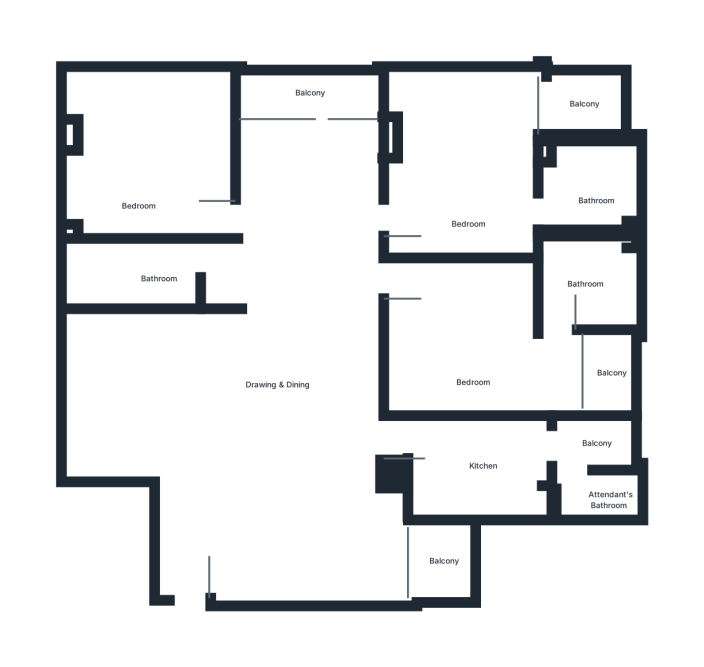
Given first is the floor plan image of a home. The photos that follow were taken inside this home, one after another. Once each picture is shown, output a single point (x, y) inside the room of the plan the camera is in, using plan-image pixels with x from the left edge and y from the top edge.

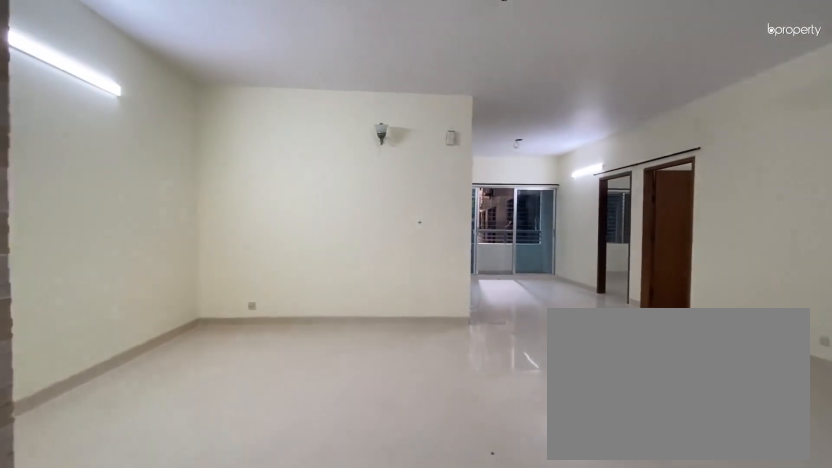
(183, 459)
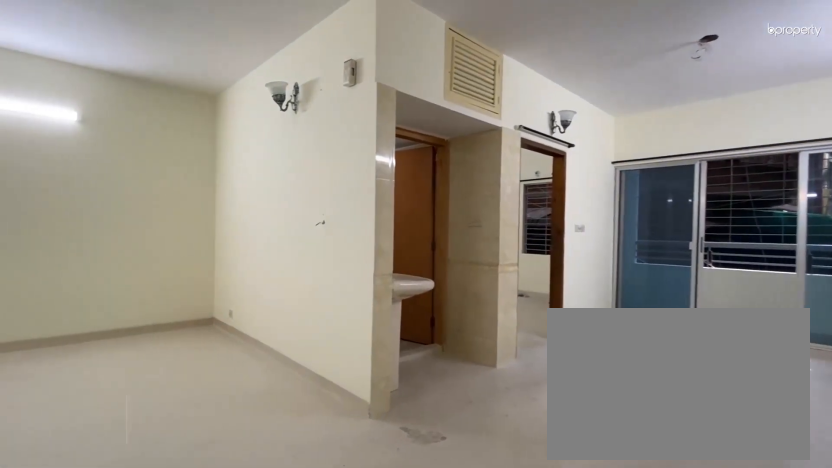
(283, 368)
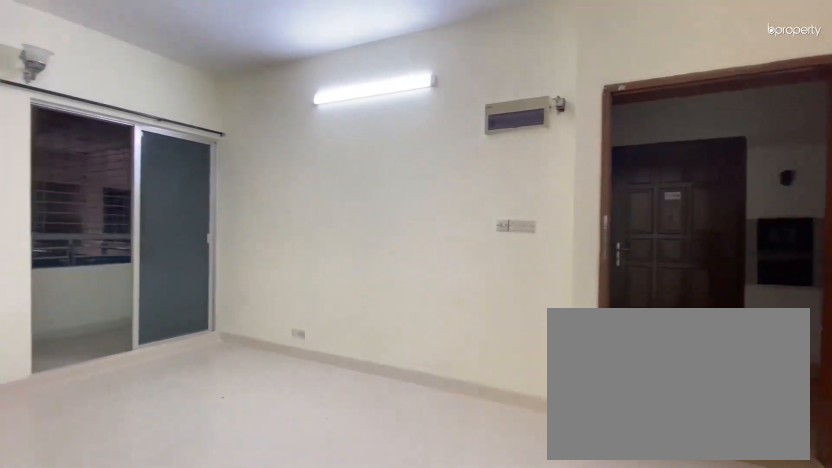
(283, 368)
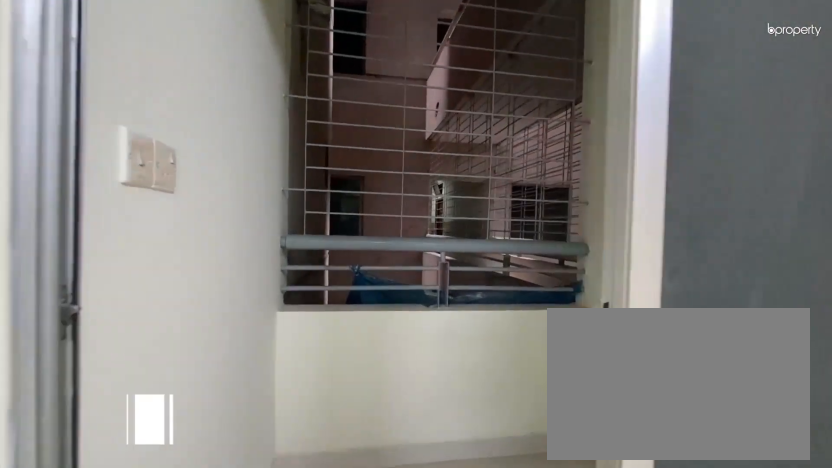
(446, 560)
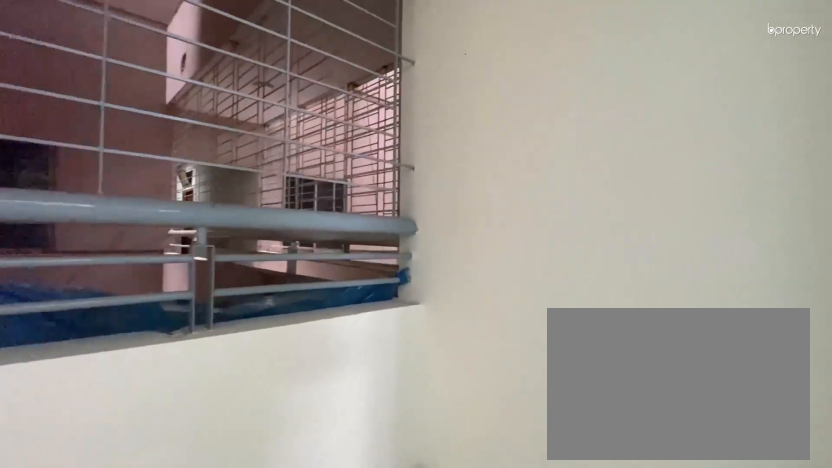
(446, 560)
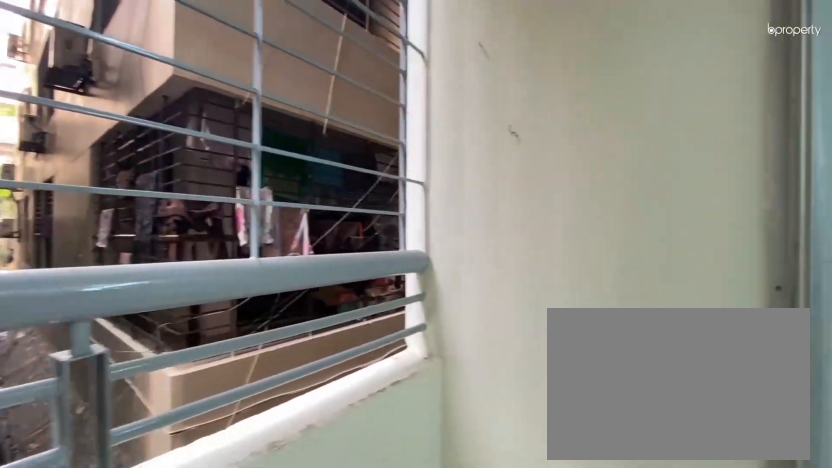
(305, 101)
